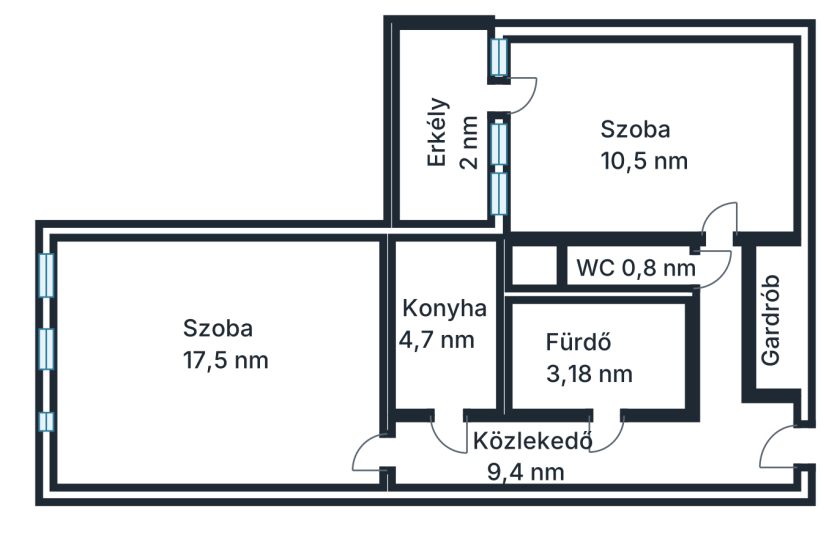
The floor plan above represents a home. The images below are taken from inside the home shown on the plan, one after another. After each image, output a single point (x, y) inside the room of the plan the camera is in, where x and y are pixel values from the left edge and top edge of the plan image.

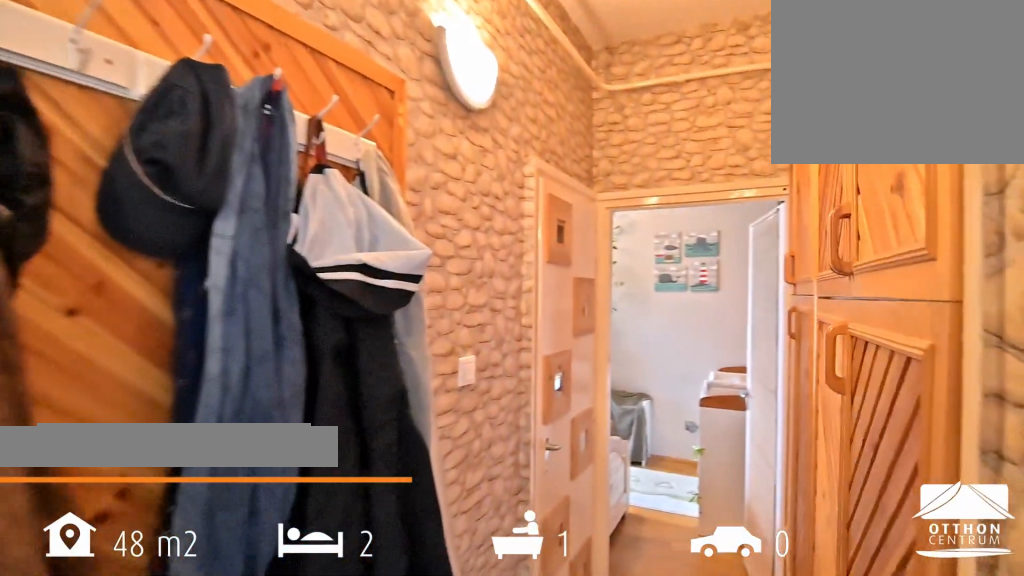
(716, 456)
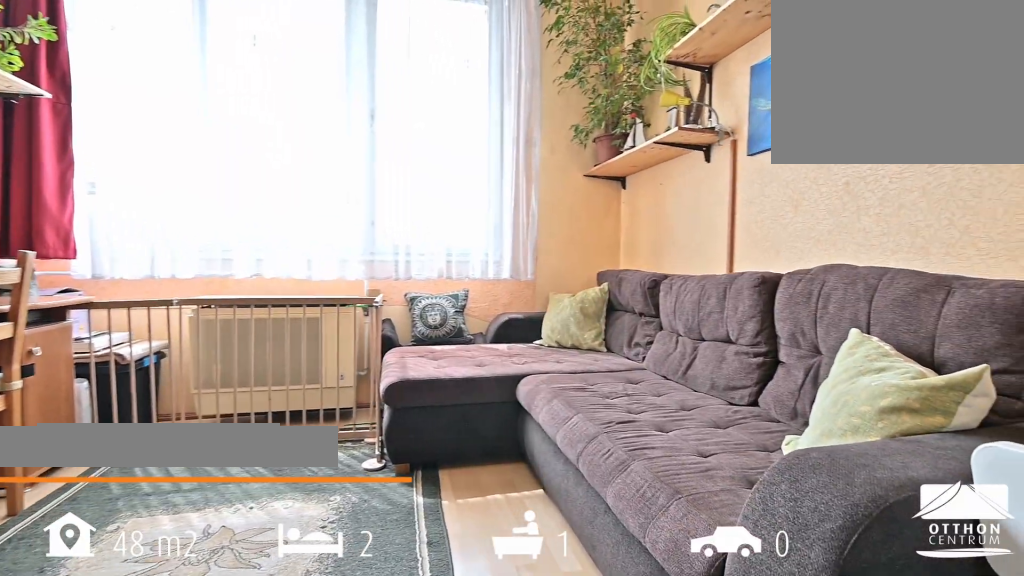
(248, 348)
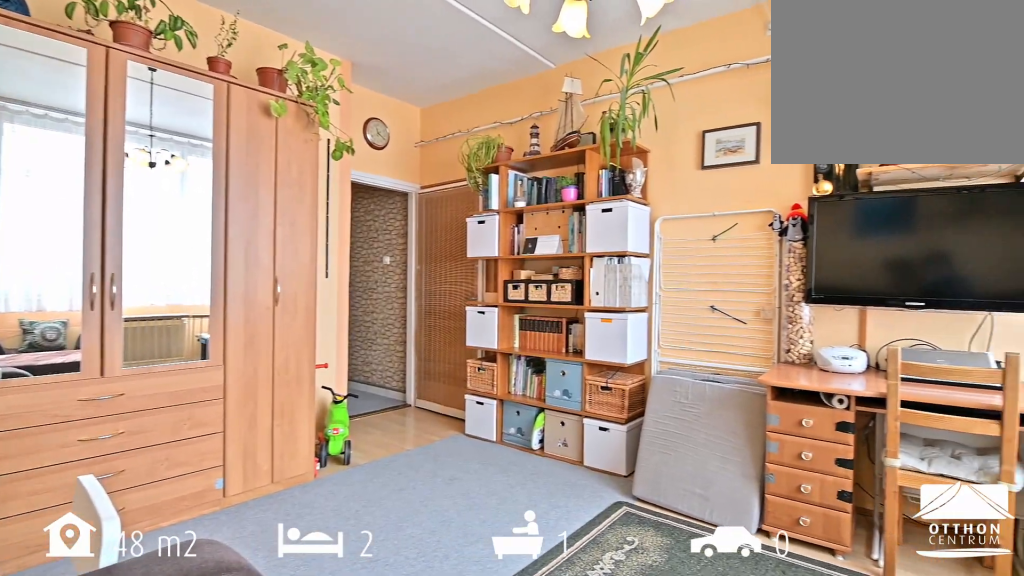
(248, 348)
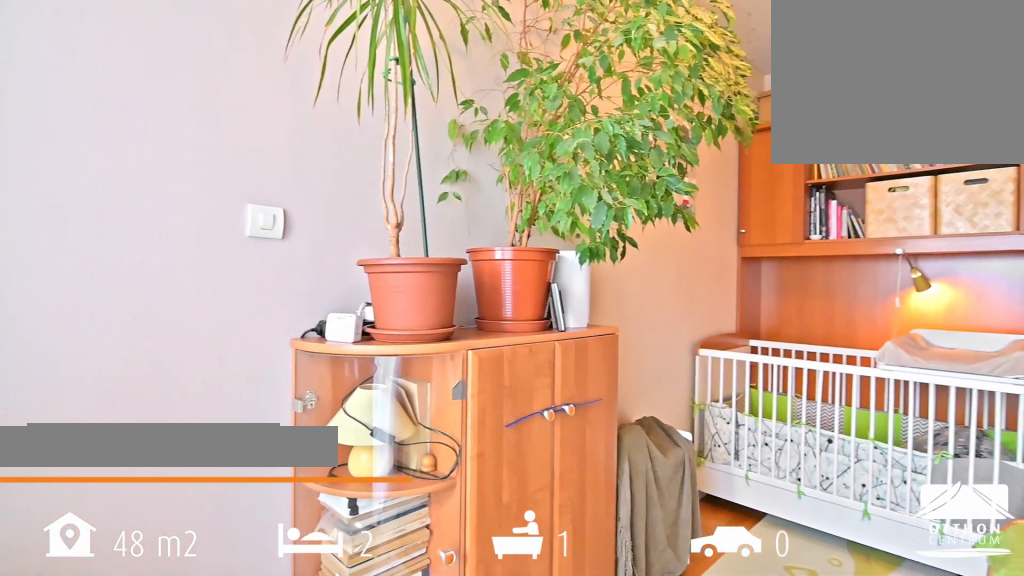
(644, 150)
